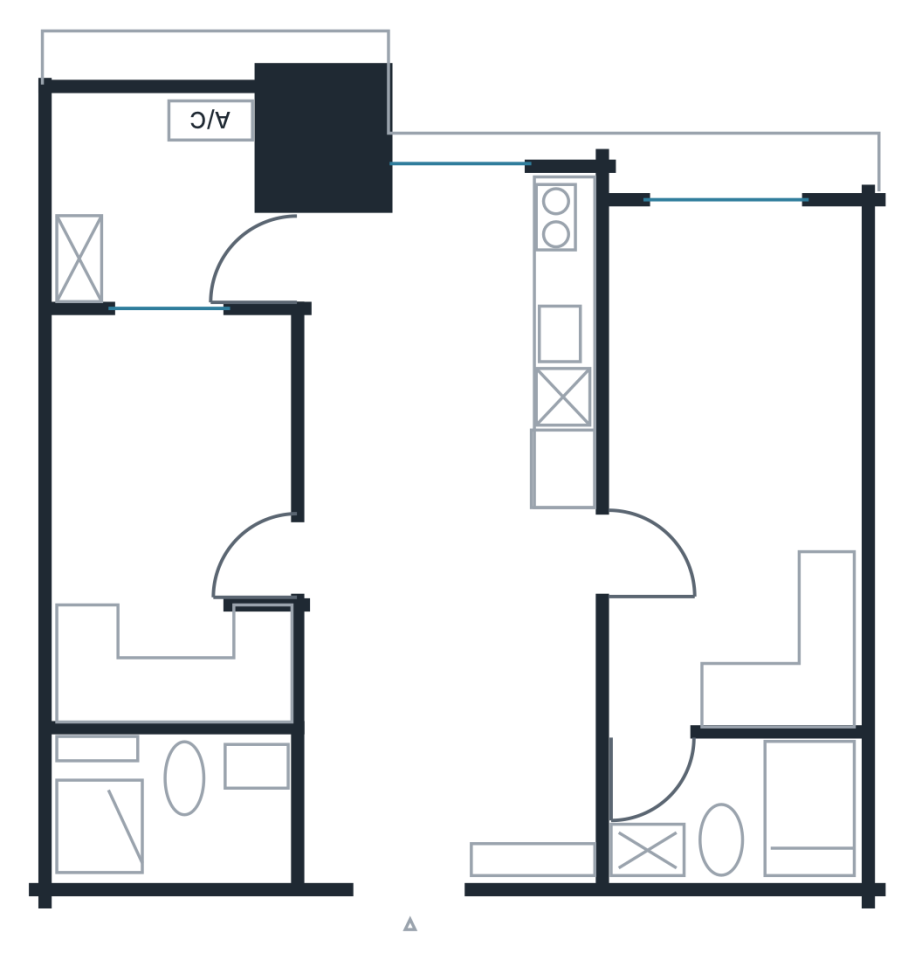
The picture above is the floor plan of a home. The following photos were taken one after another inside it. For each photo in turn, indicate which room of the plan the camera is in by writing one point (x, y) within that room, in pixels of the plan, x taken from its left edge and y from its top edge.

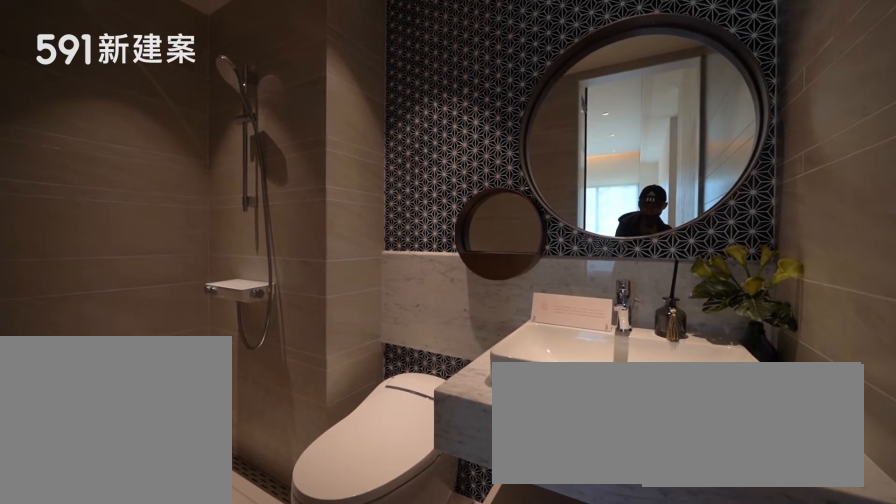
(735, 803)
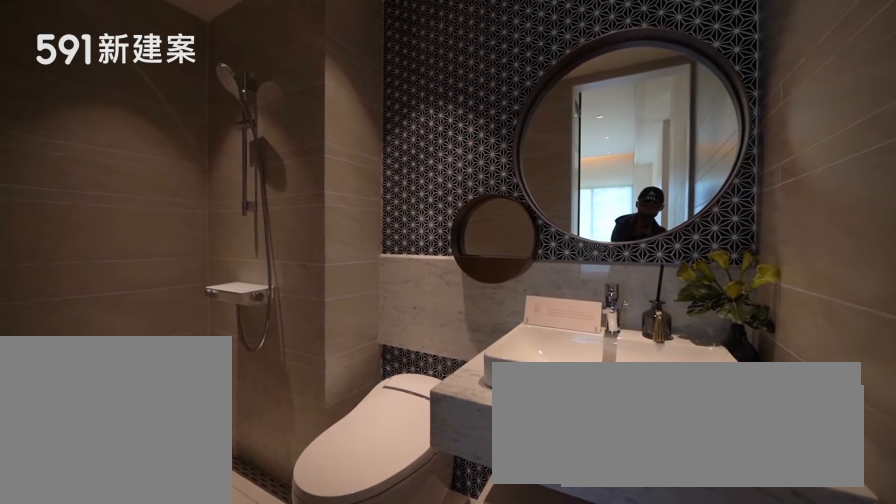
(735, 803)
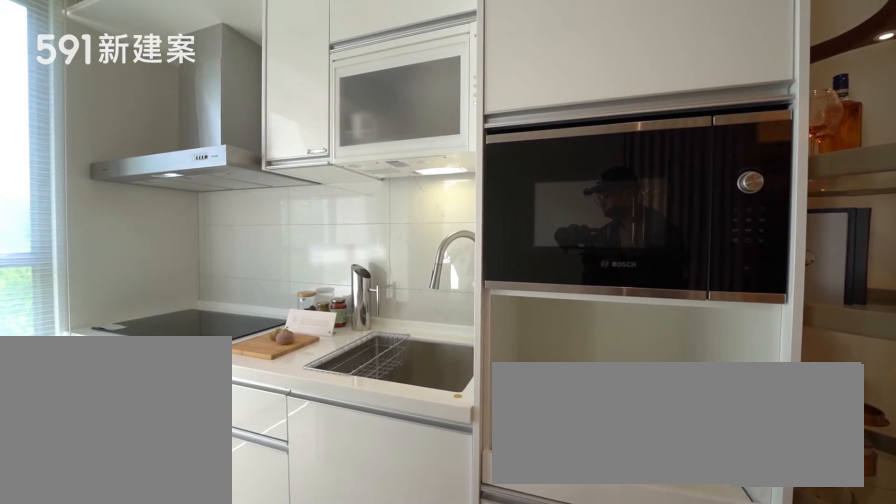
(542, 346)
